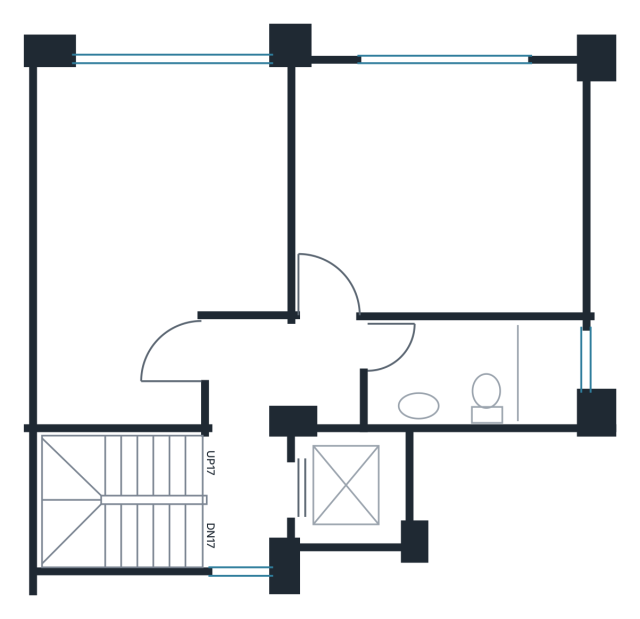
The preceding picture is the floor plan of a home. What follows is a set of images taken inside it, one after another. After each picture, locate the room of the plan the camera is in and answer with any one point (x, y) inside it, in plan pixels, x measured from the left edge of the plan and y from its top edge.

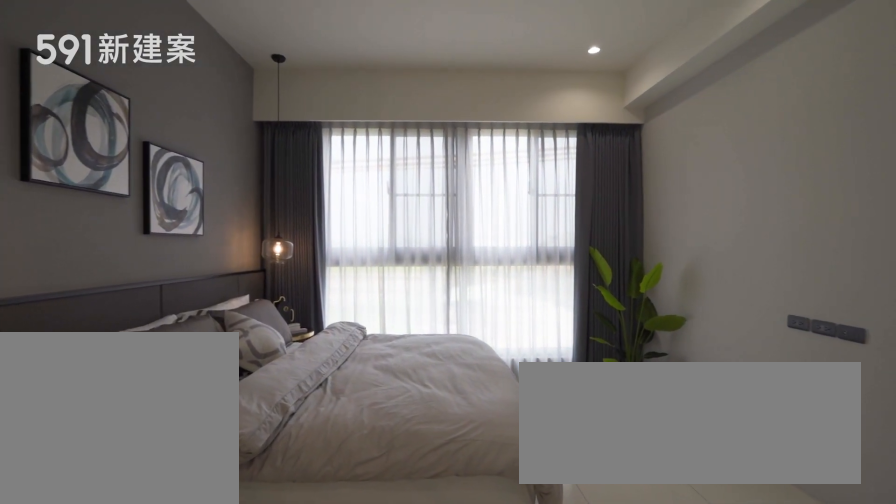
(151, 230)
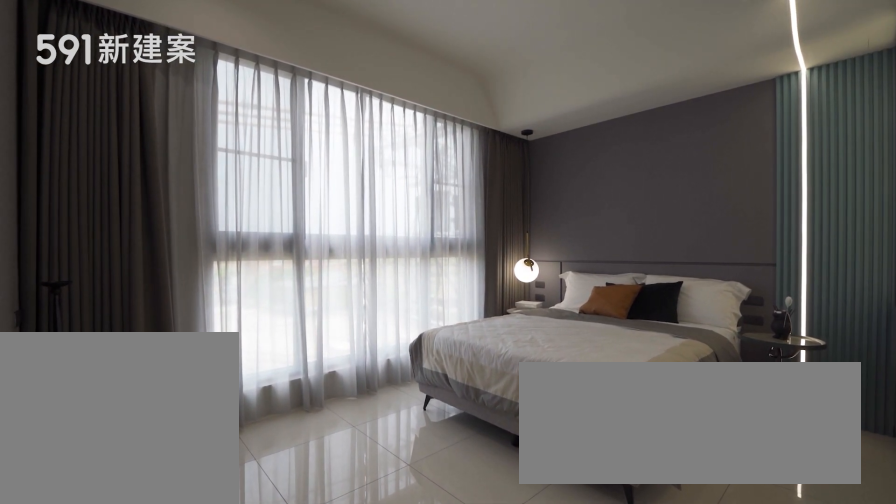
(441, 188)
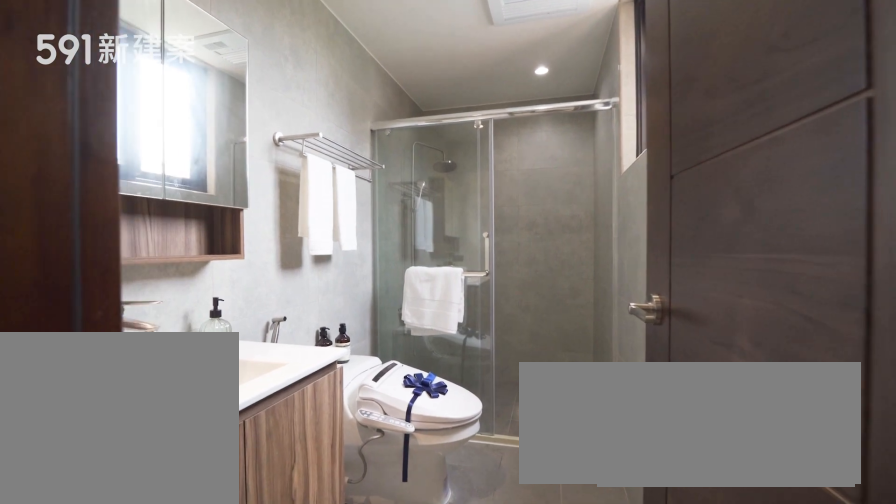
(478, 371)
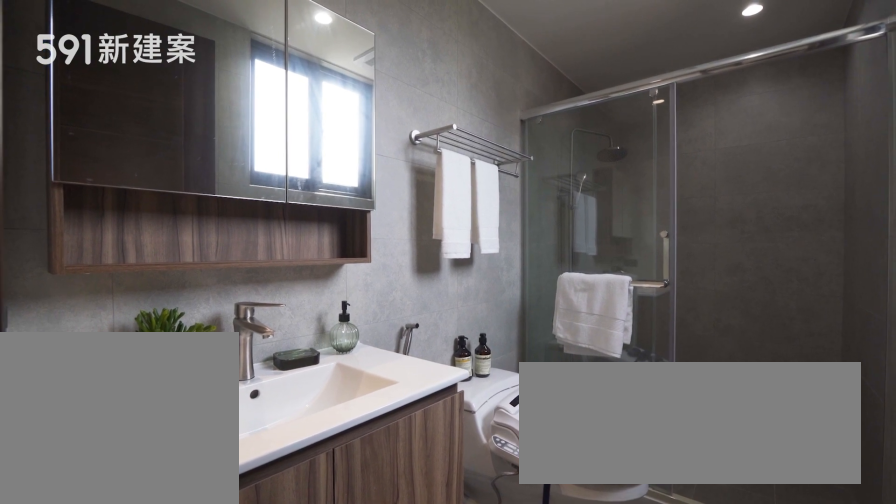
(478, 371)
